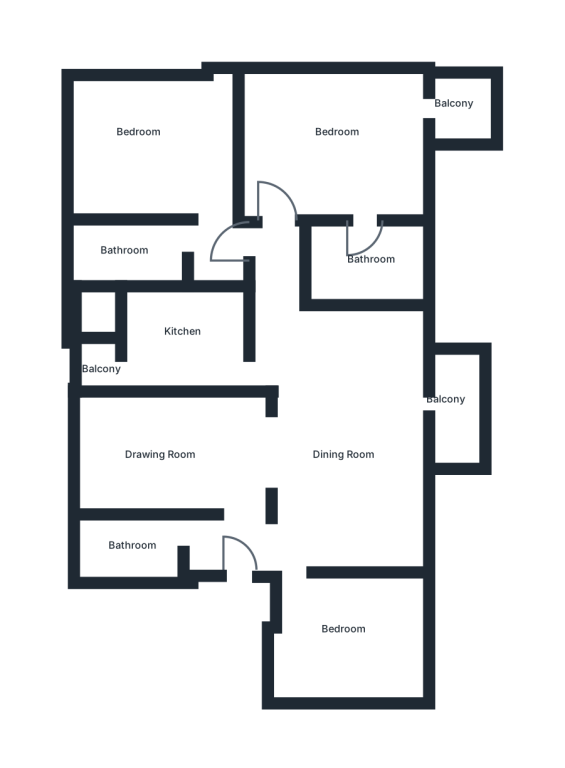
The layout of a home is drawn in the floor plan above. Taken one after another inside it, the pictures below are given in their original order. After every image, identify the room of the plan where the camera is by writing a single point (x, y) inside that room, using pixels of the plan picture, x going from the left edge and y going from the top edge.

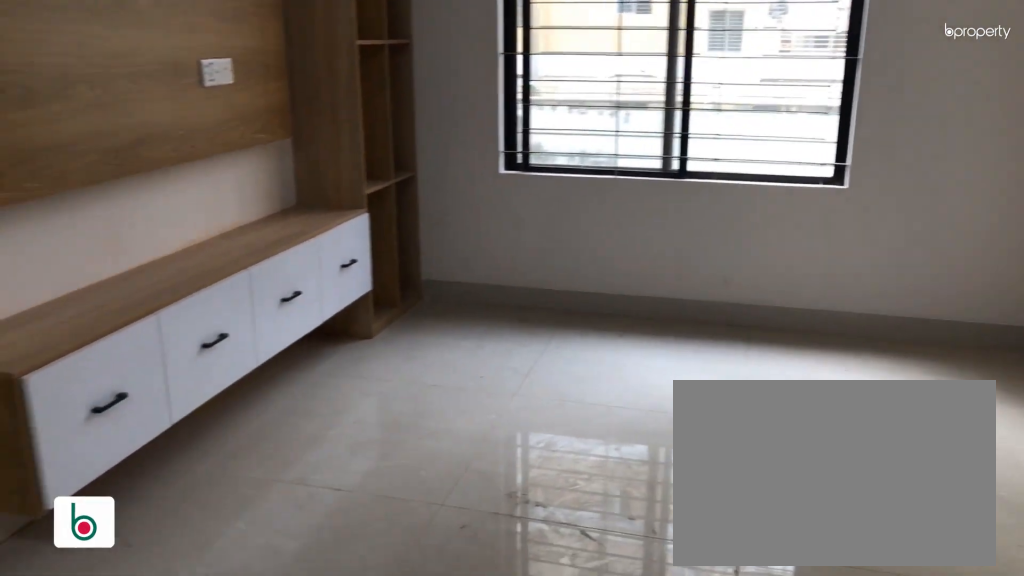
(172, 459)
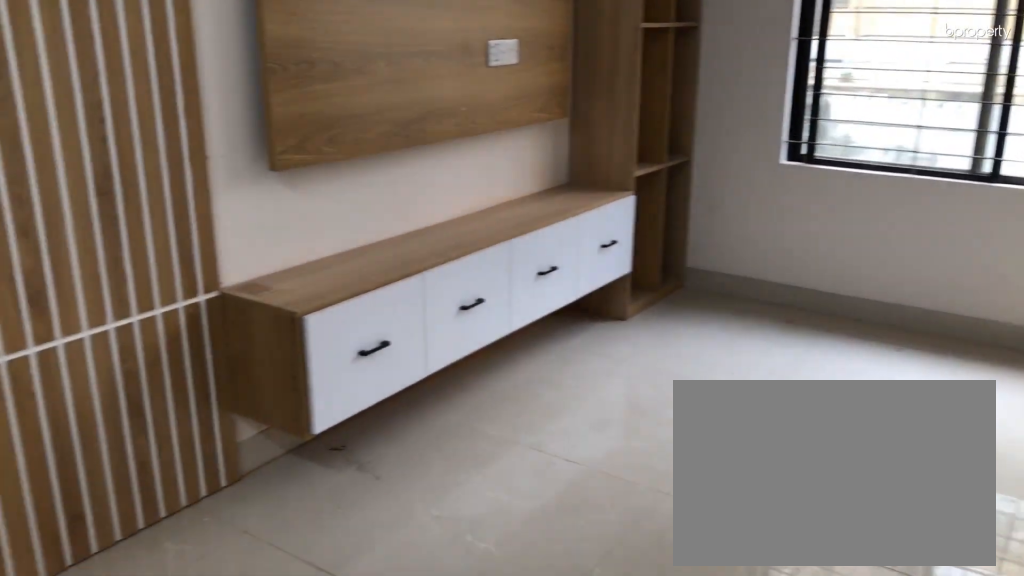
(172, 459)
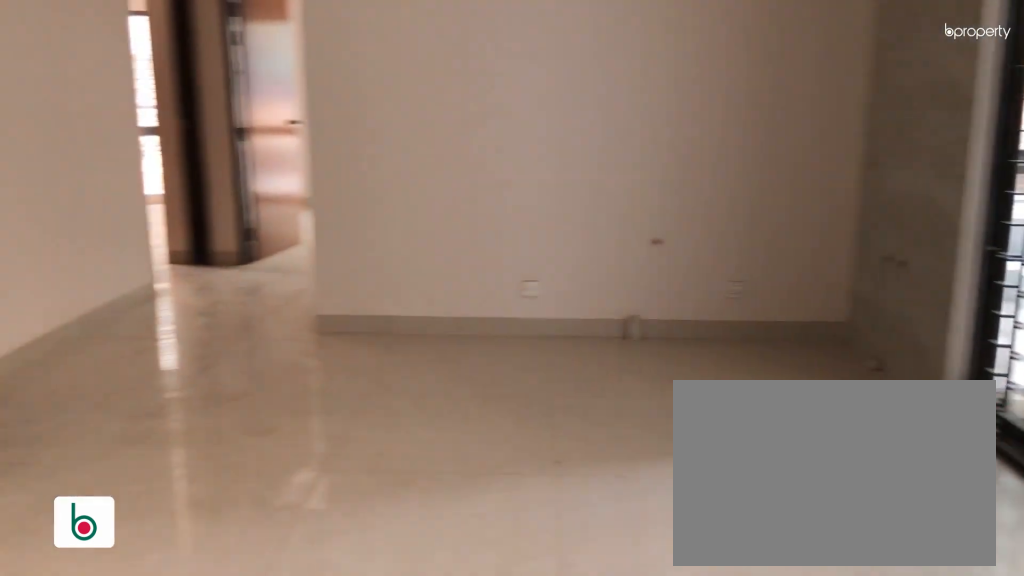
(360, 474)
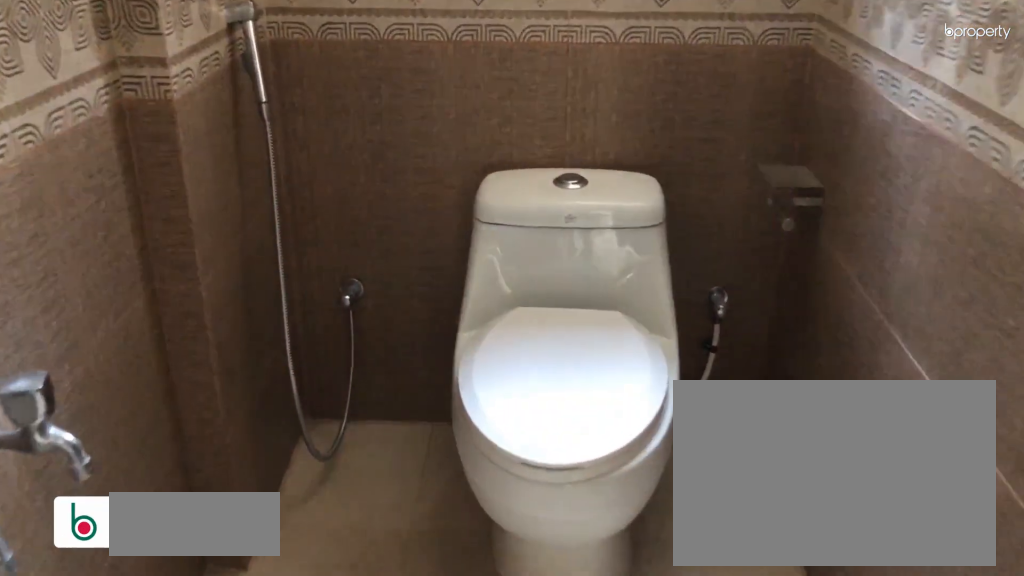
(125, 547)
